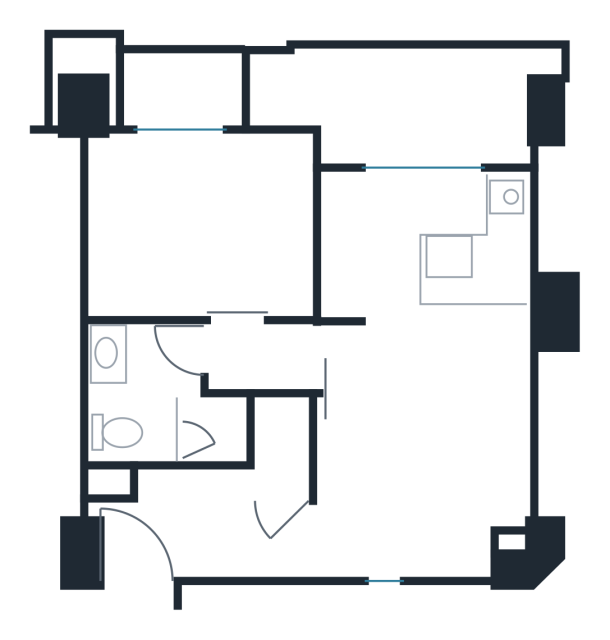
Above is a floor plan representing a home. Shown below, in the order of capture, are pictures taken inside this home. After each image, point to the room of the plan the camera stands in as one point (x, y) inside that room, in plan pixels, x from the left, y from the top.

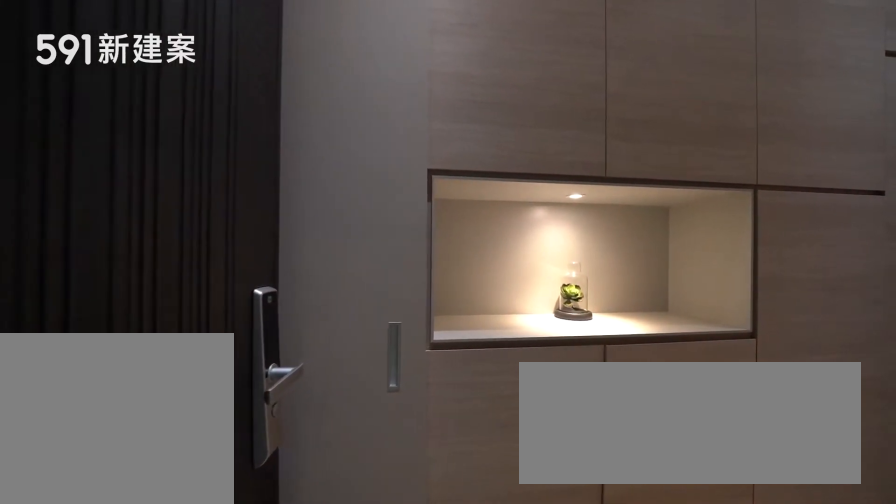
(150, 543)
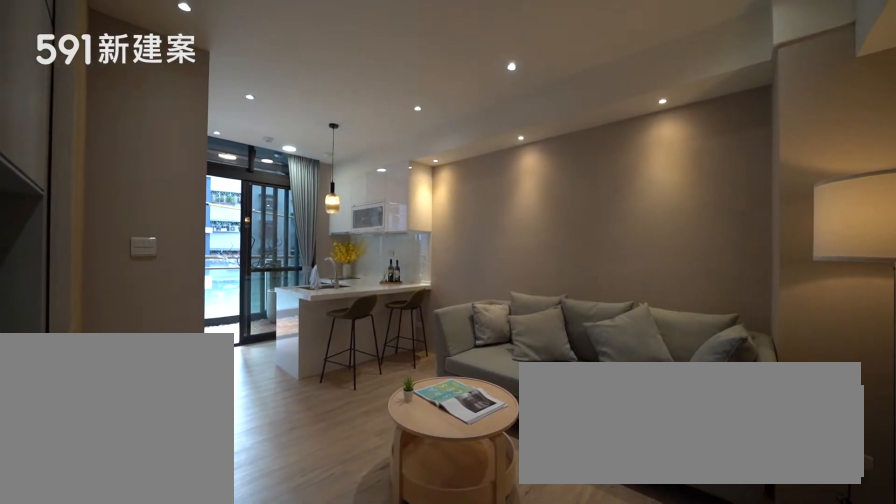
(427, 458)
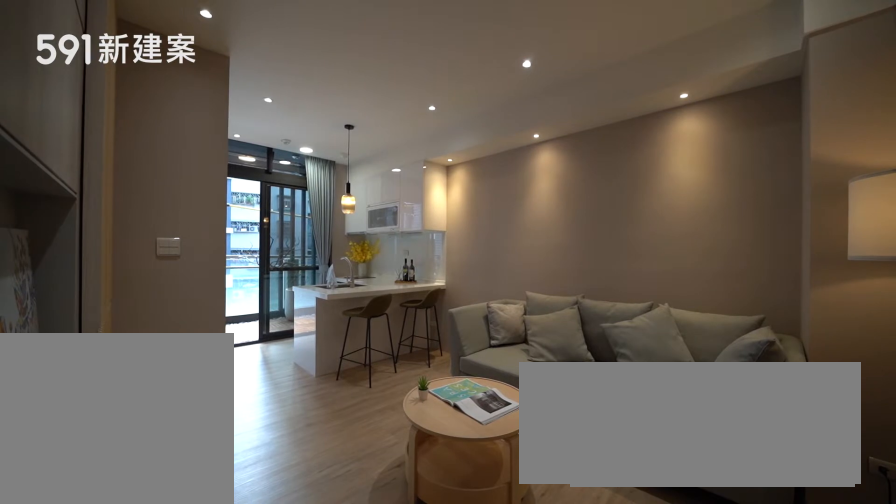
(427, 458)
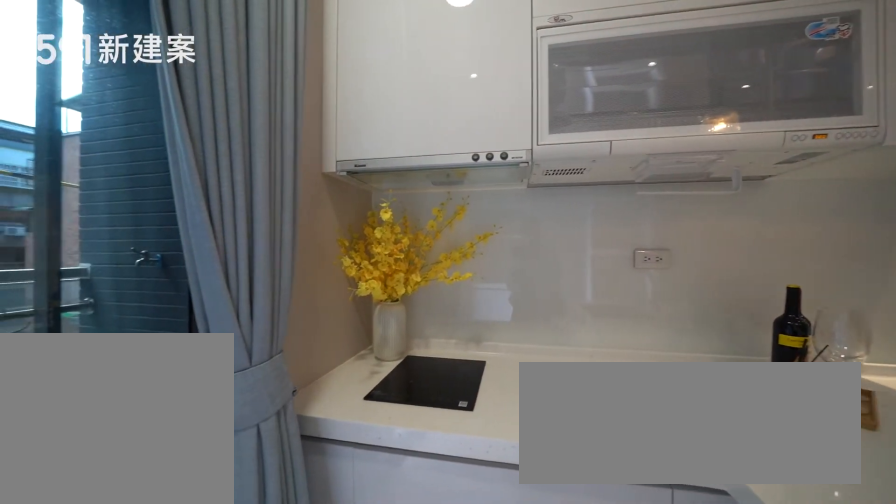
(425, 248)
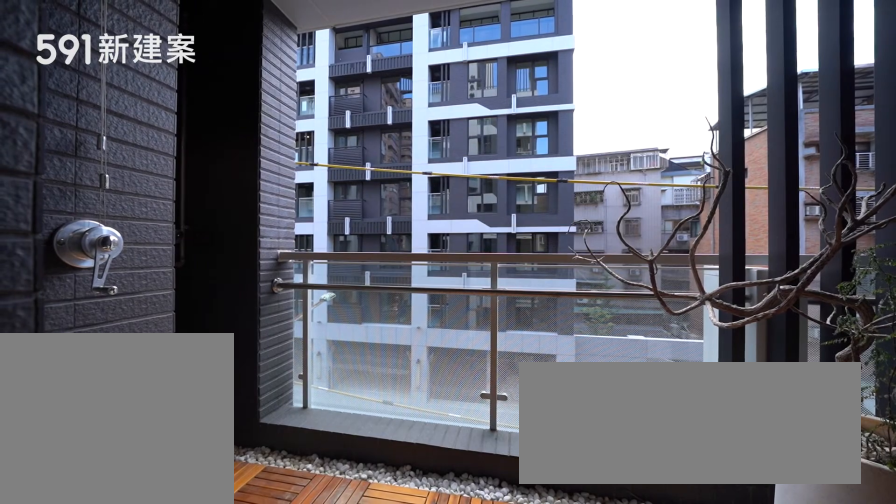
(399, 102)
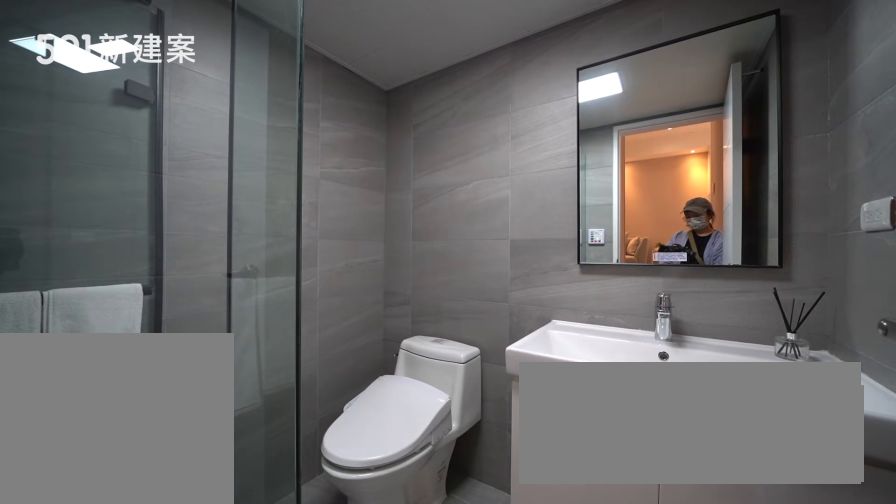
(158, 403)
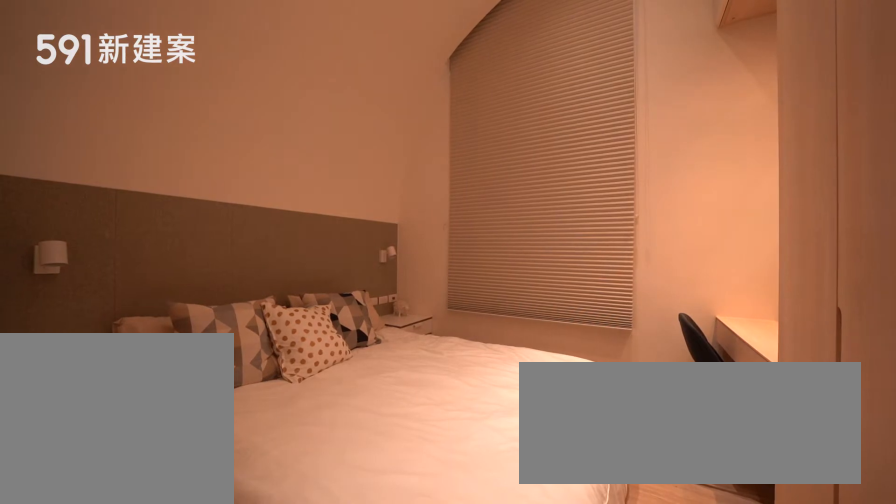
(200, 224)
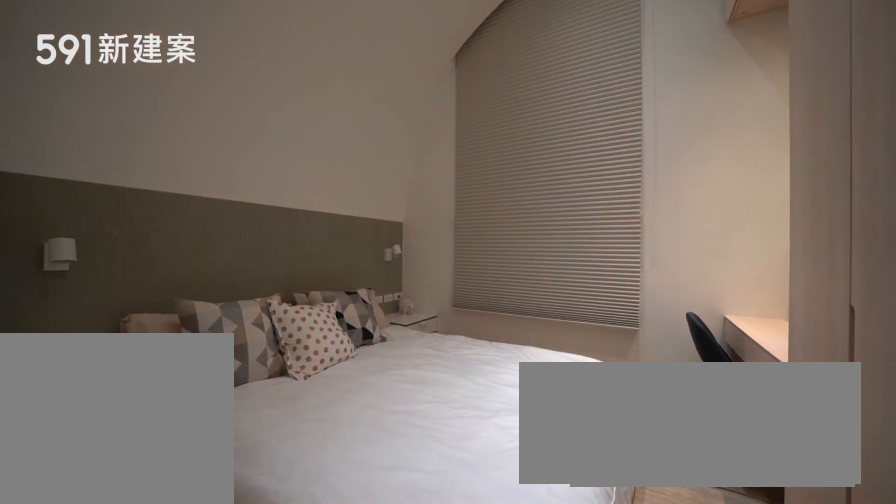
(200, 224)
